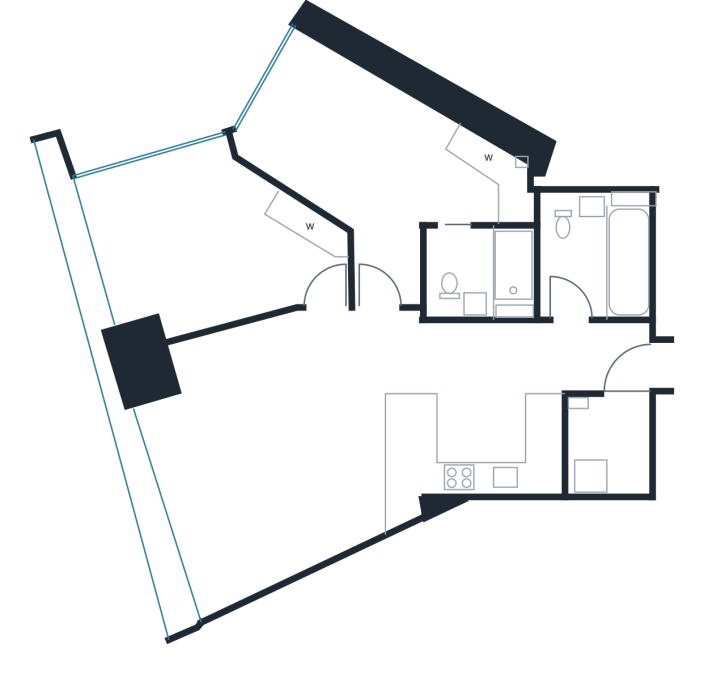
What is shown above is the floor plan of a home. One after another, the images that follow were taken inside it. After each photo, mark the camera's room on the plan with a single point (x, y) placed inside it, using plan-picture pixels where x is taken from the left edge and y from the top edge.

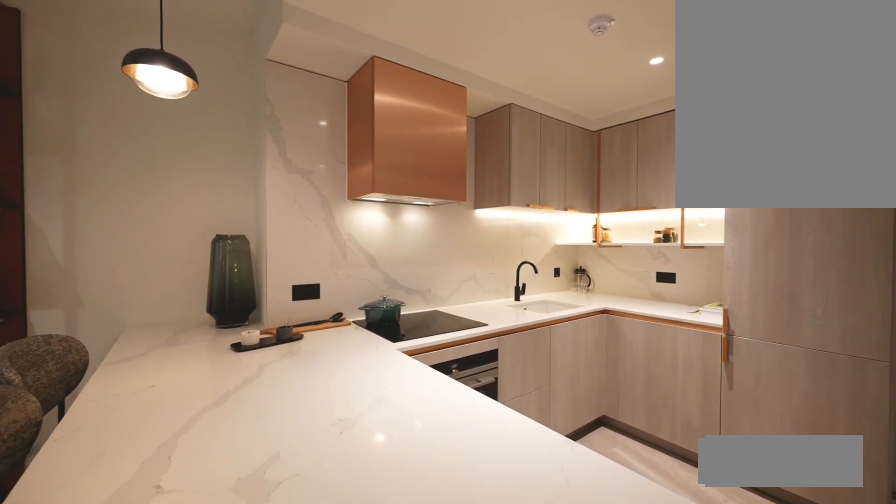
(473, 437)
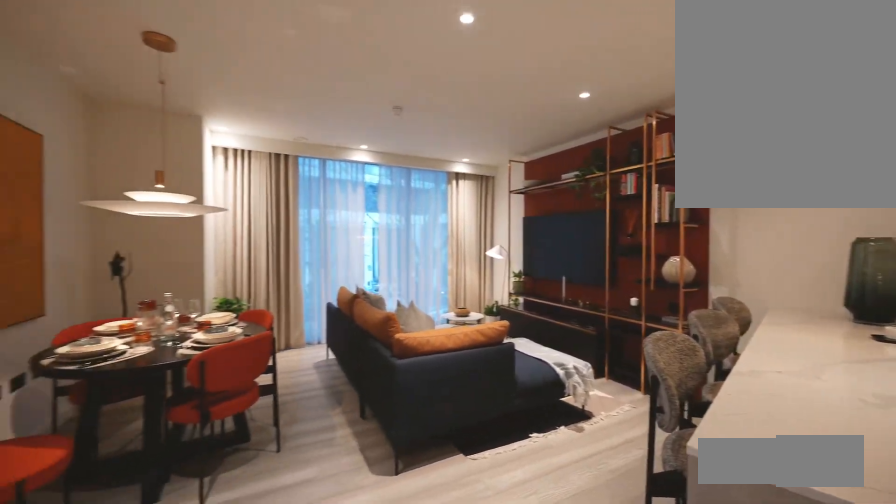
(473, 437)
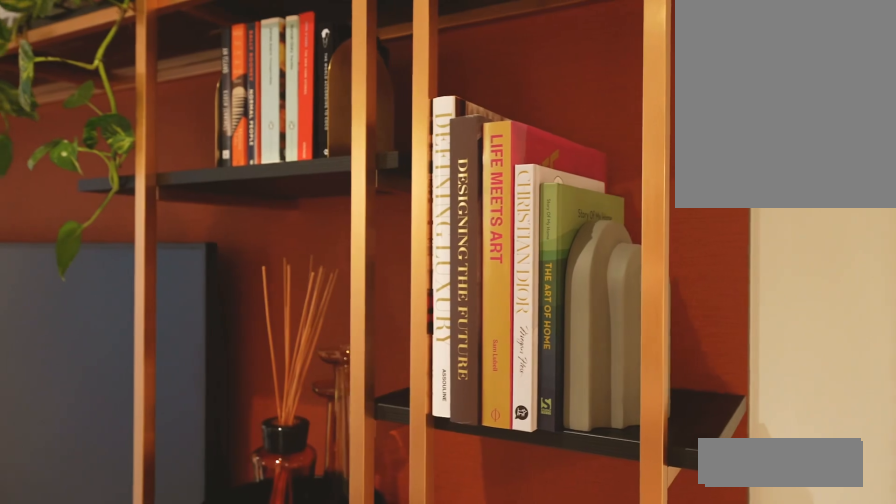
(275, 487)
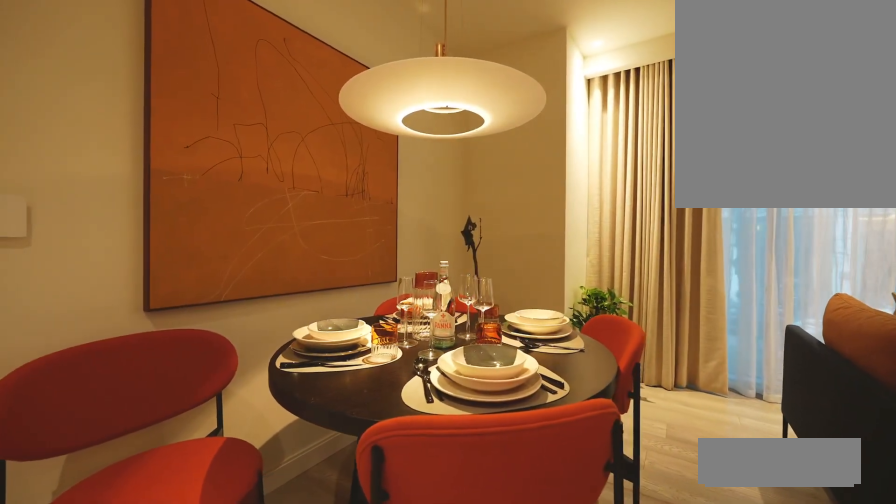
(241, 362)
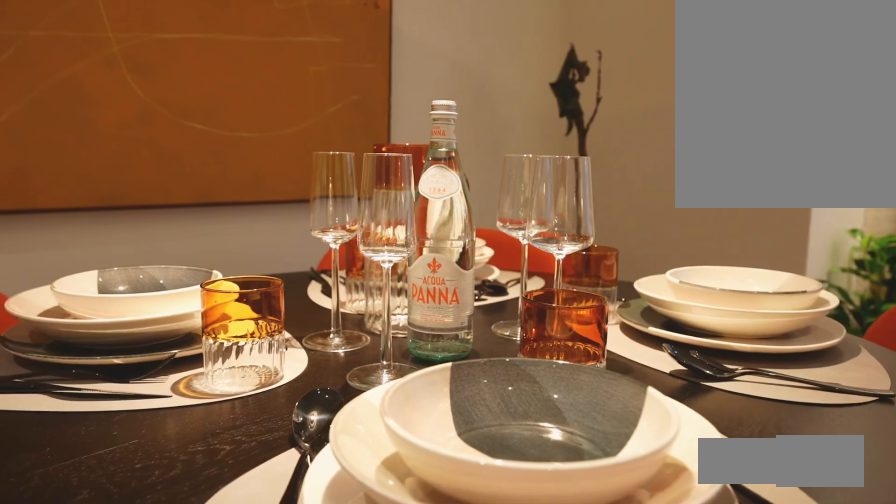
(241, 362)
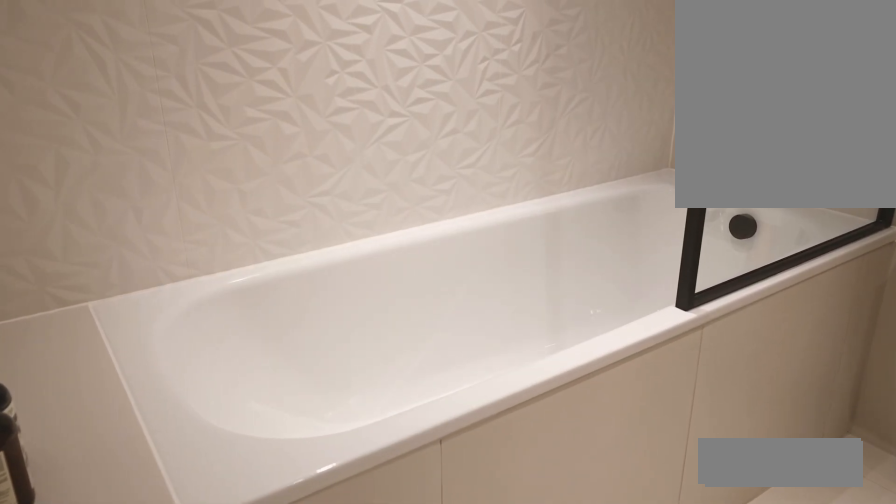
(599, 258)
